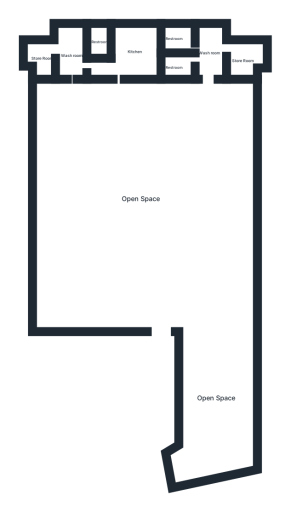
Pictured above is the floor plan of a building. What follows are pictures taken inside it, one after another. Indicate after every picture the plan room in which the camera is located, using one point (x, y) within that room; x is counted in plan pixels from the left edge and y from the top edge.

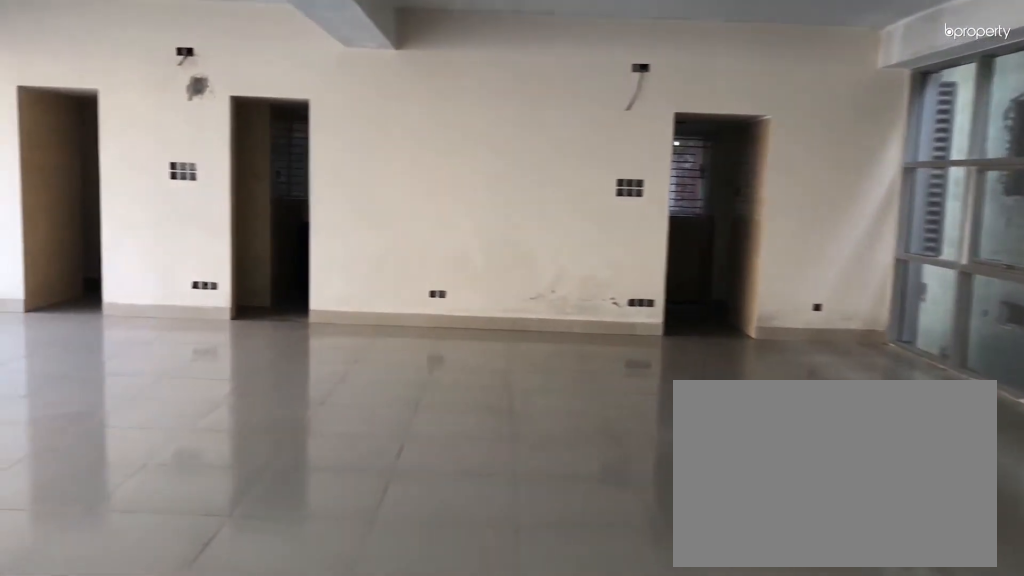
(139, 197)
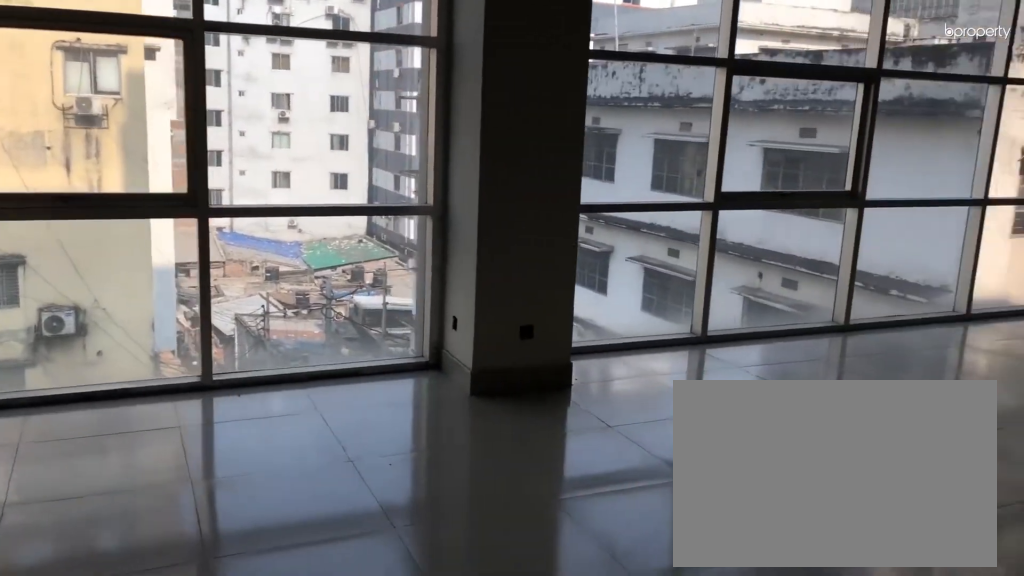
(139, 198)
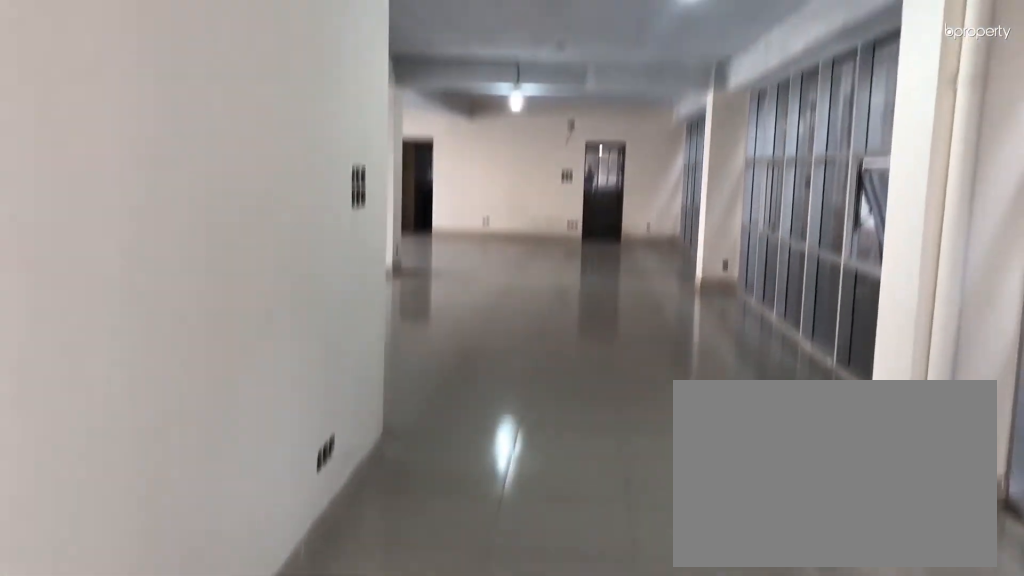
(218, 402)
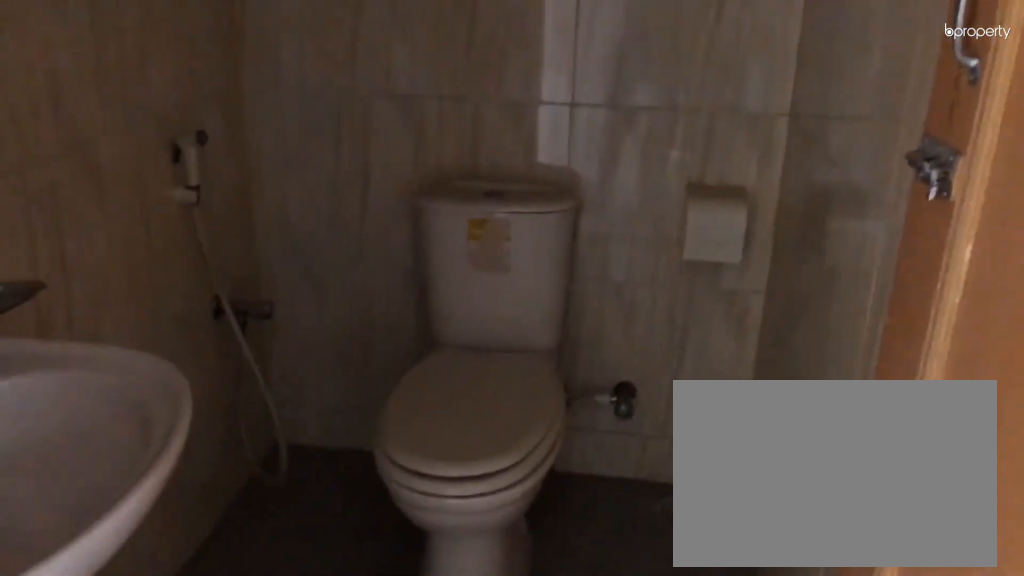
(173, 67)
